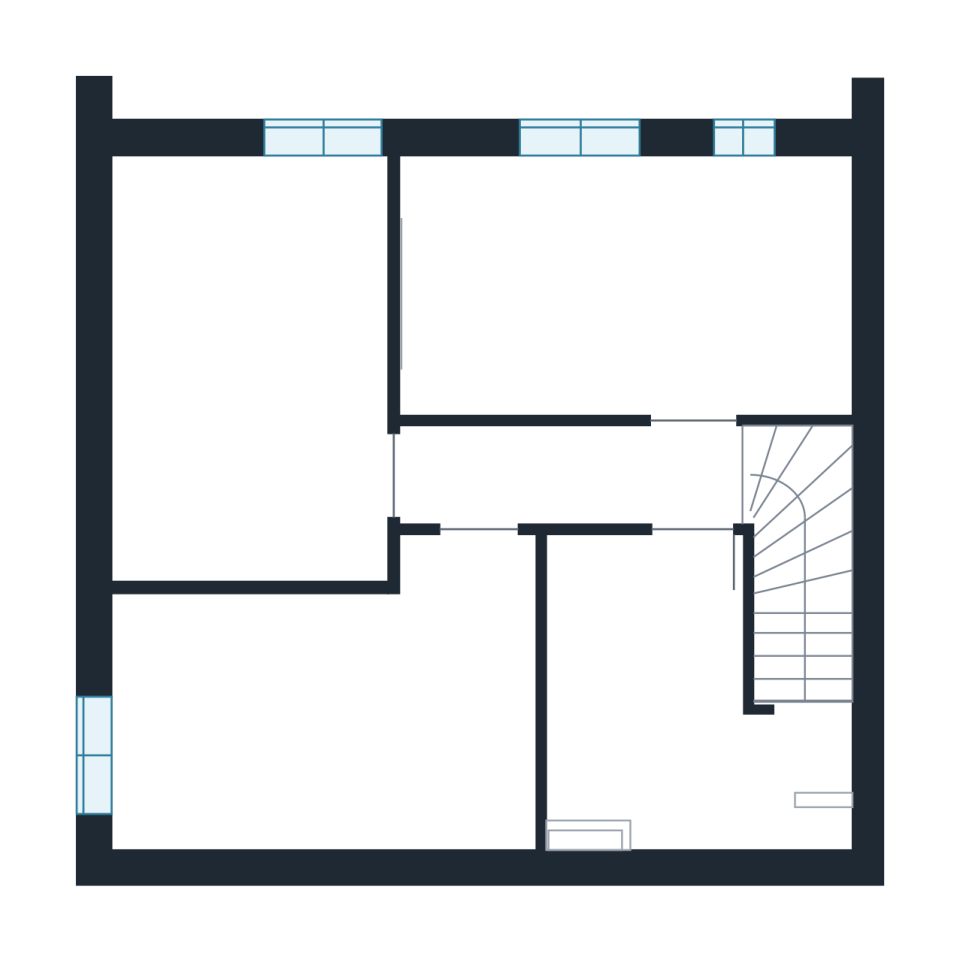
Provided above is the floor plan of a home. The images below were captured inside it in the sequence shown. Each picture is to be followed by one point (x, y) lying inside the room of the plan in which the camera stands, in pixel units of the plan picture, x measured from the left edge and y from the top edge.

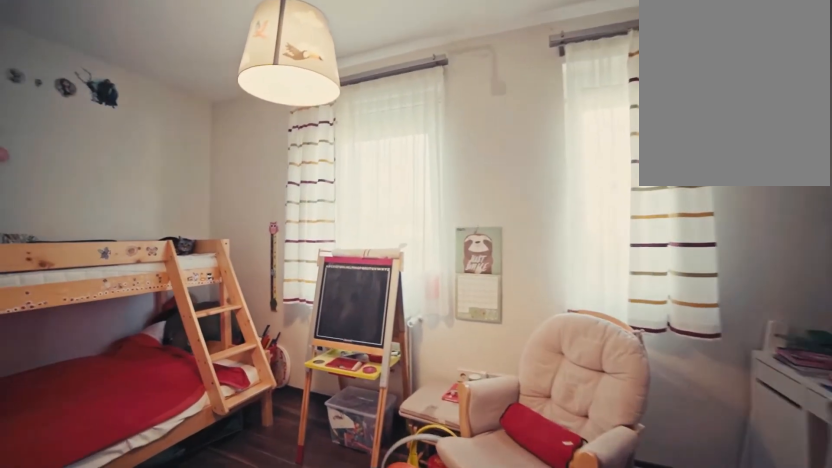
(571, 300)
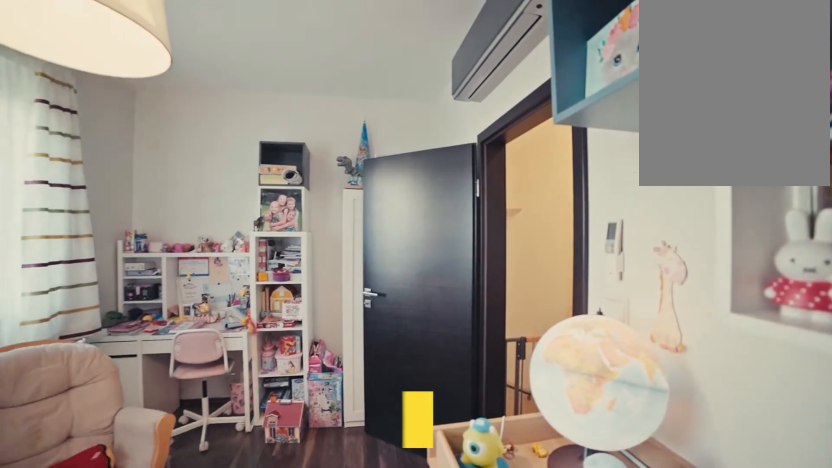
(495, 350)
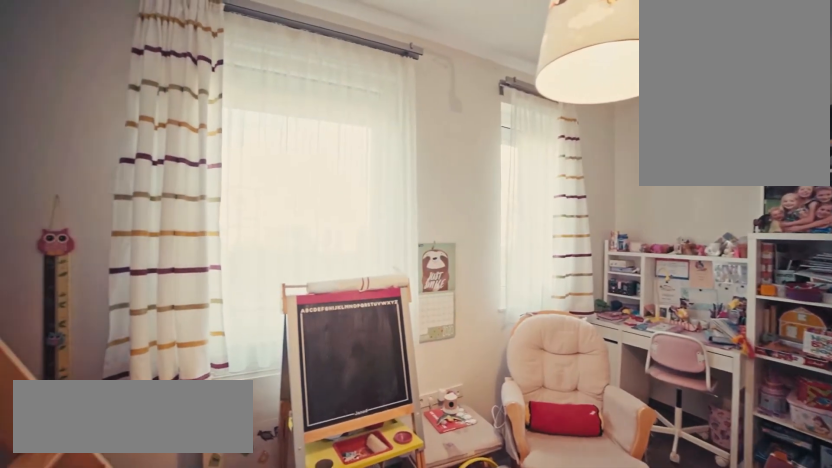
(494, 350)
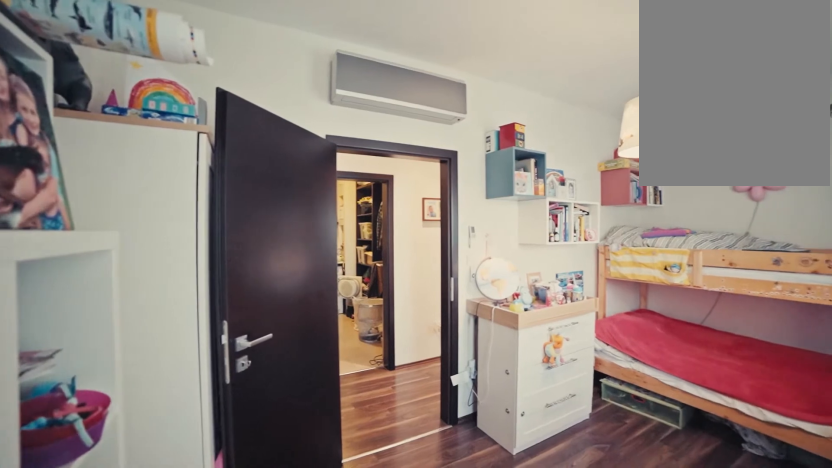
(789, 266)
